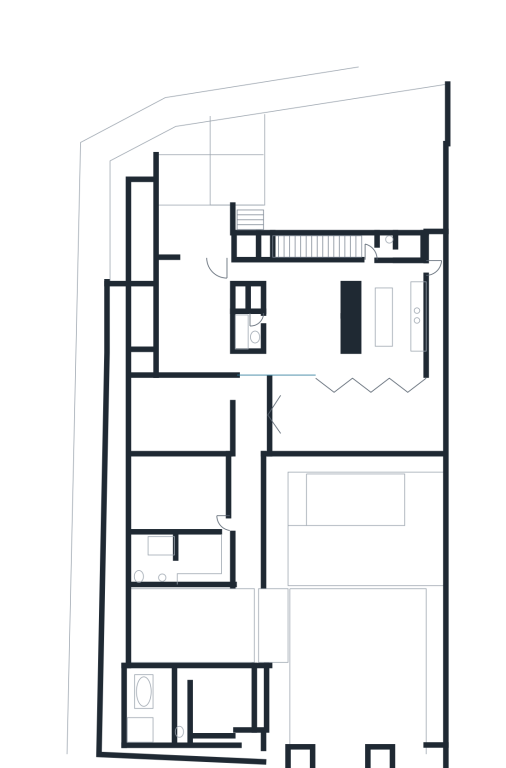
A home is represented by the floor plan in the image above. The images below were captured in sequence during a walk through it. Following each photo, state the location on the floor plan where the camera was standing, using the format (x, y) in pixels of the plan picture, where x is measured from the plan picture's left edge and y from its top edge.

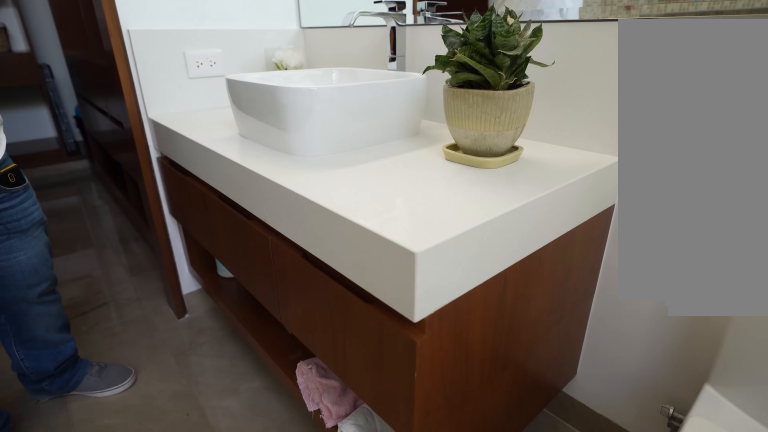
(150, 565)
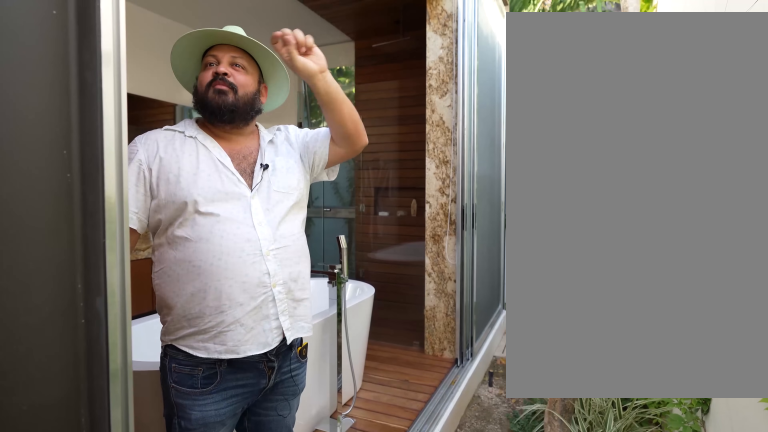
(115, 662)
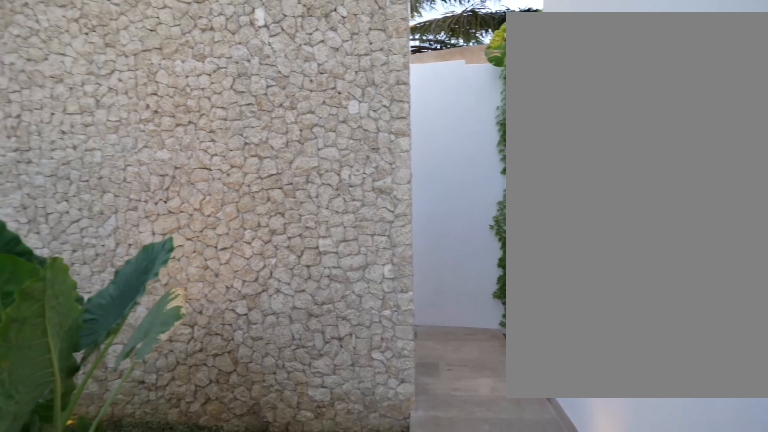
(277, 715)
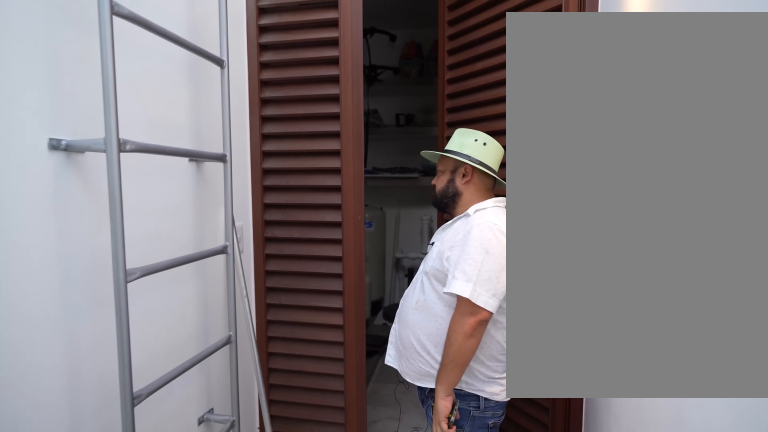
(284, 757)
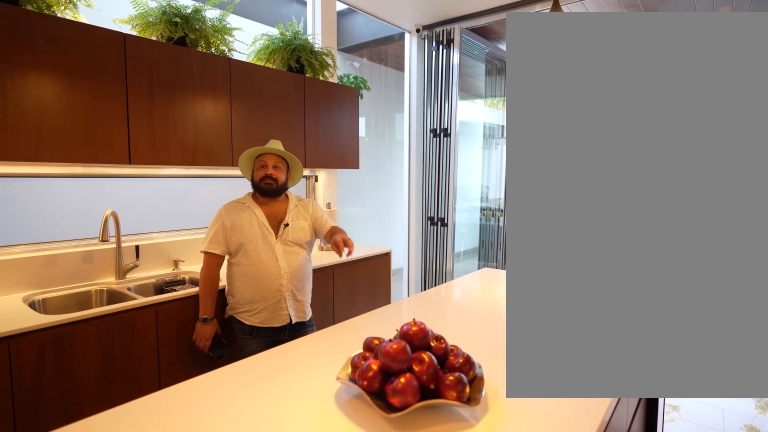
(366, 312)
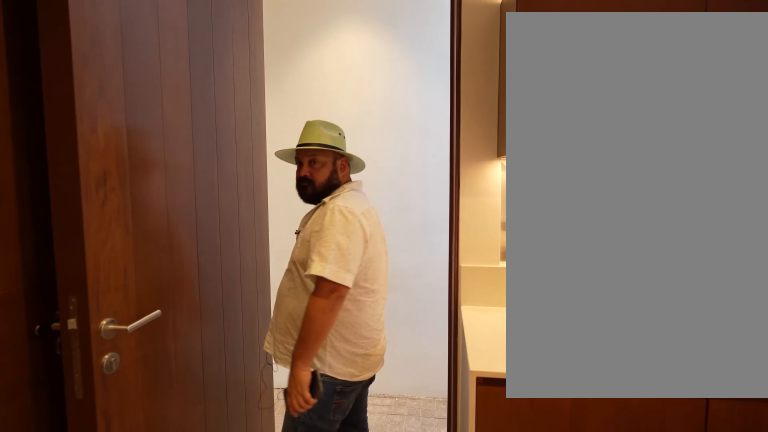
(375, 285)
